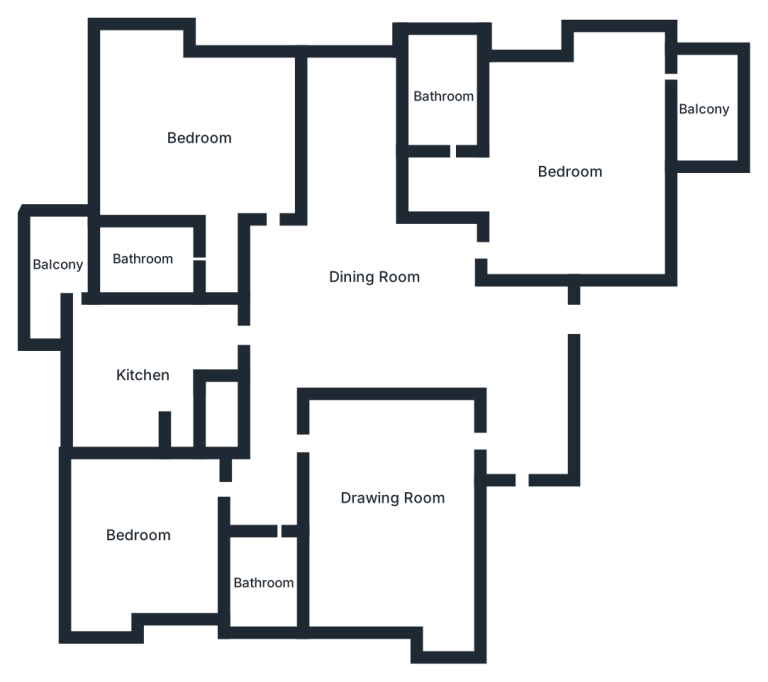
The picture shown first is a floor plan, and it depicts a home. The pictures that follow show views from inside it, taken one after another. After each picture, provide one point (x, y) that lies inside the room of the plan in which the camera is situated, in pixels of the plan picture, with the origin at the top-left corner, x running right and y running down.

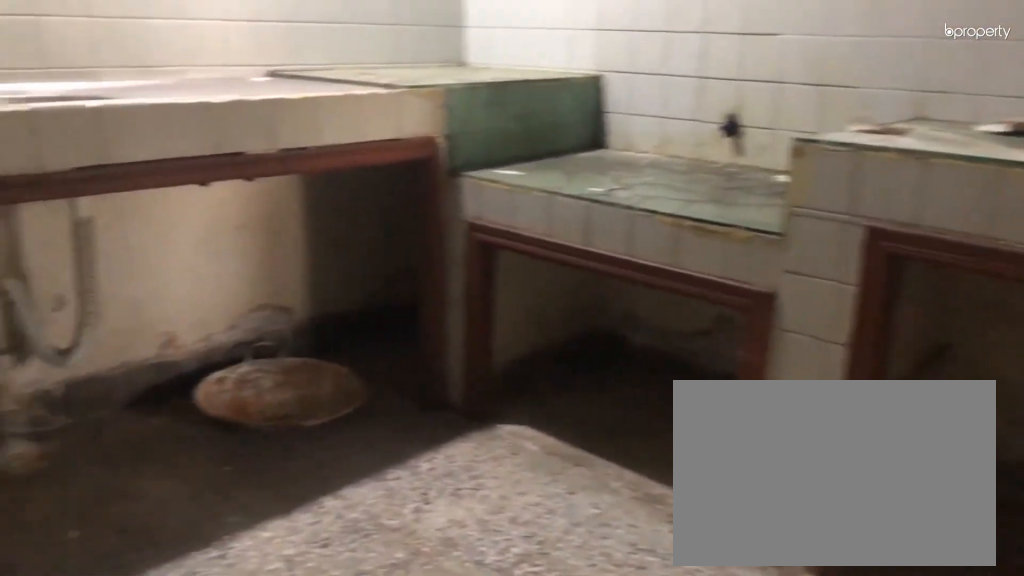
(138, 384)
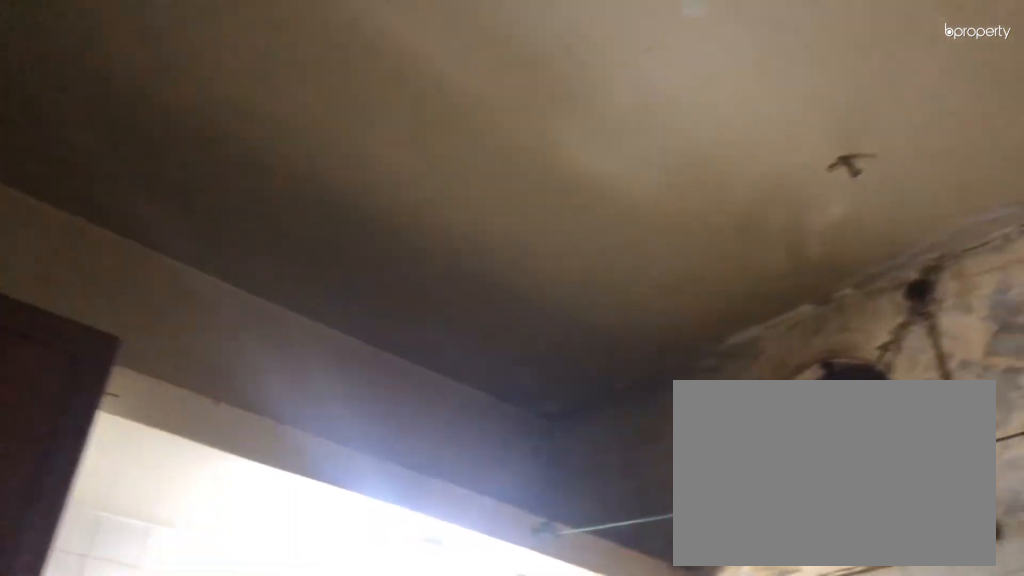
(138, 384)
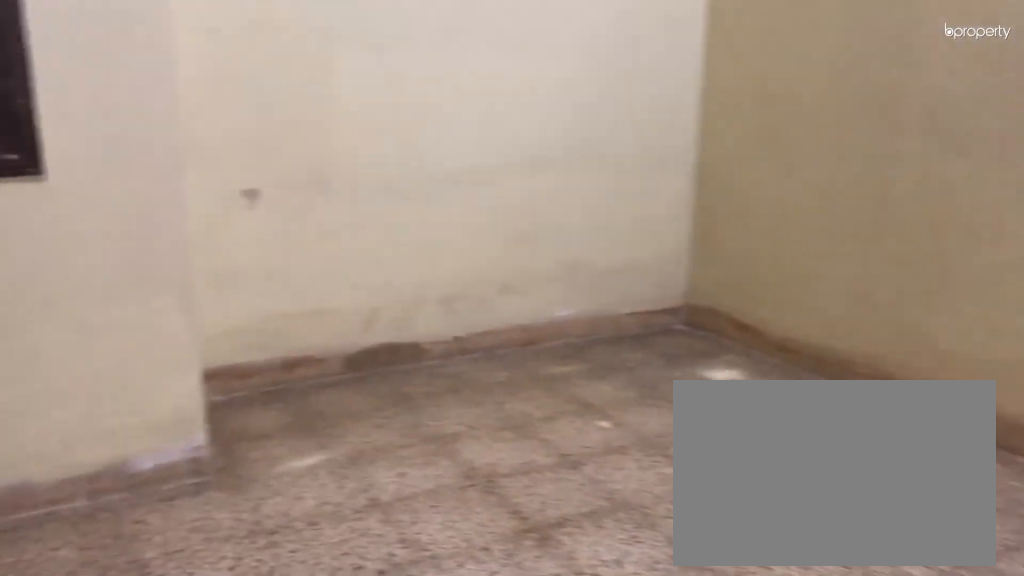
(143, 533)
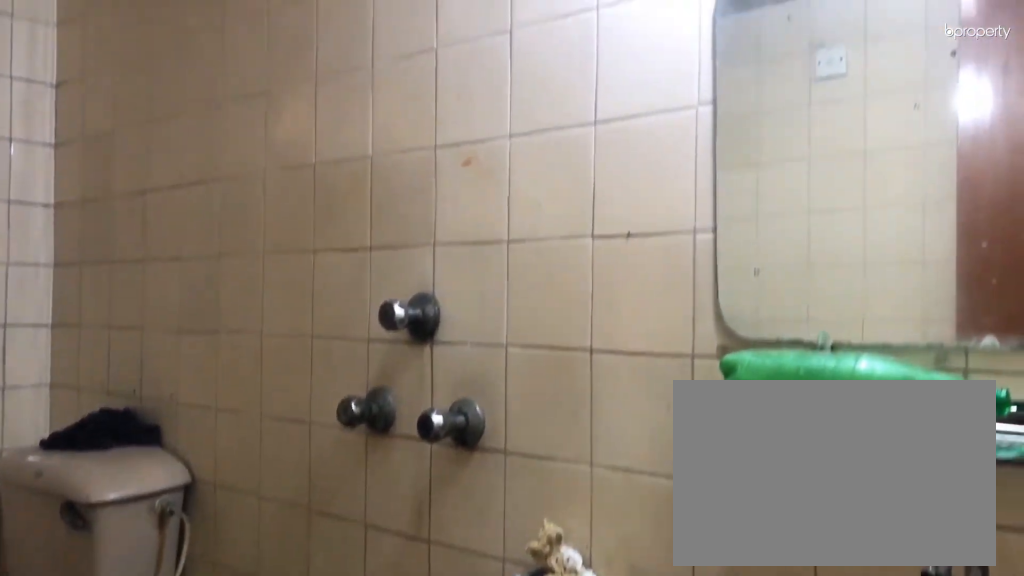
(263, 584)
